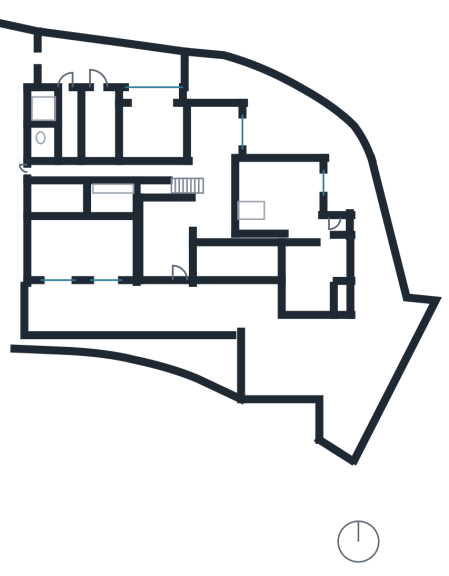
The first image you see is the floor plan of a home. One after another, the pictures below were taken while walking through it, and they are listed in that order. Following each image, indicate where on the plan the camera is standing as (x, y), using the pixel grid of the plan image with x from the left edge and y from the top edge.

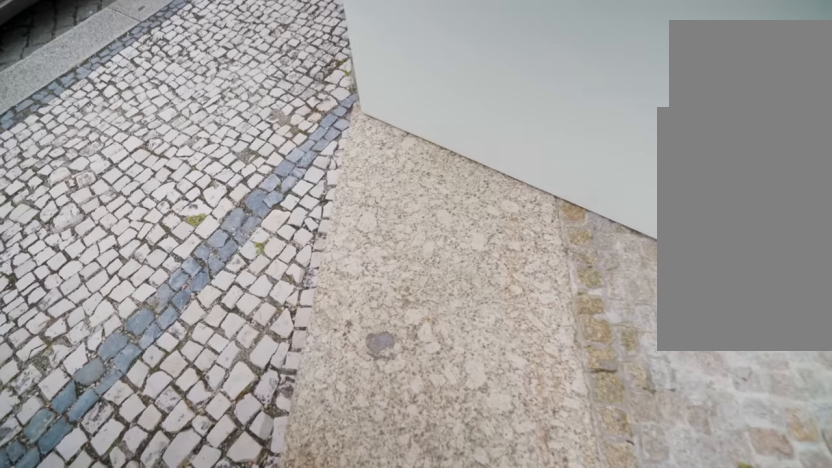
(262, 385)
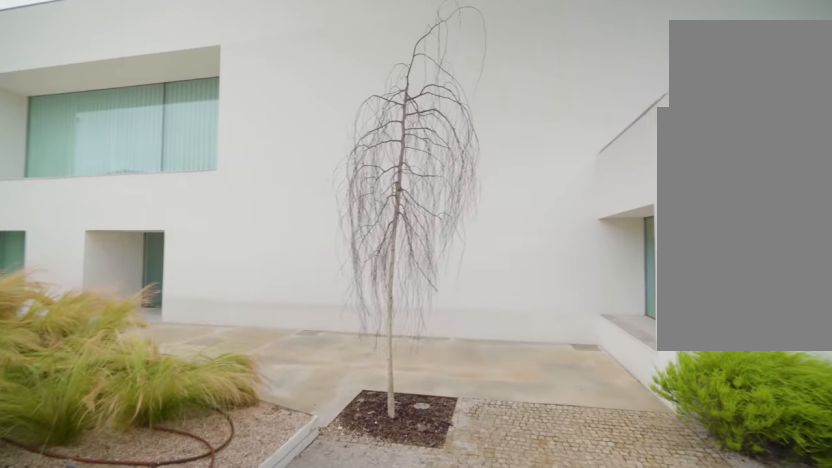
(254, 373)
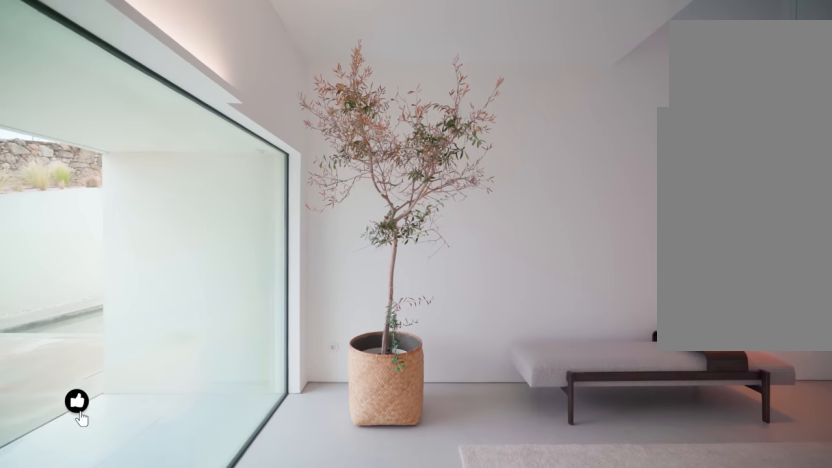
(179, 265)
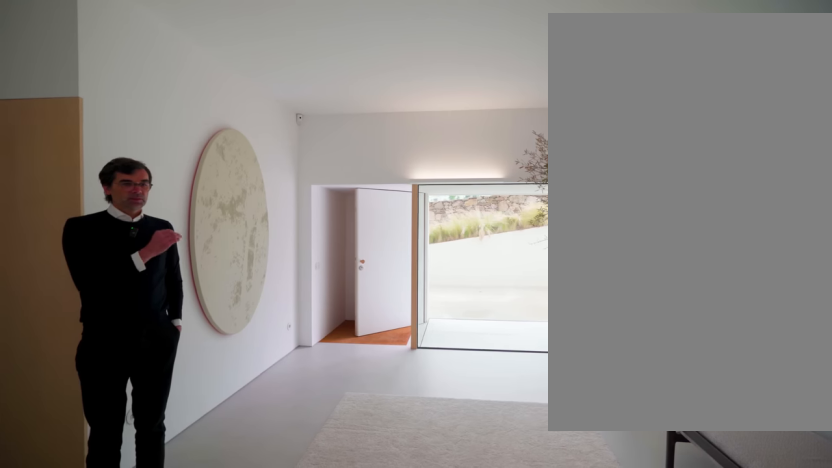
(156, 212)
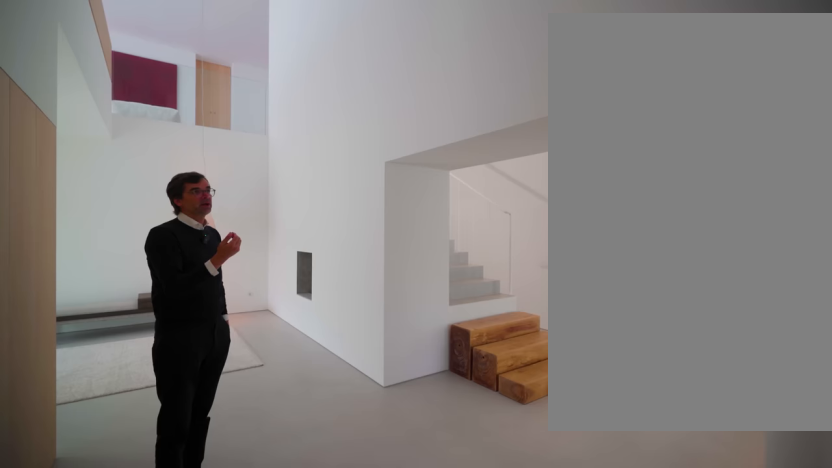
(224, 213)
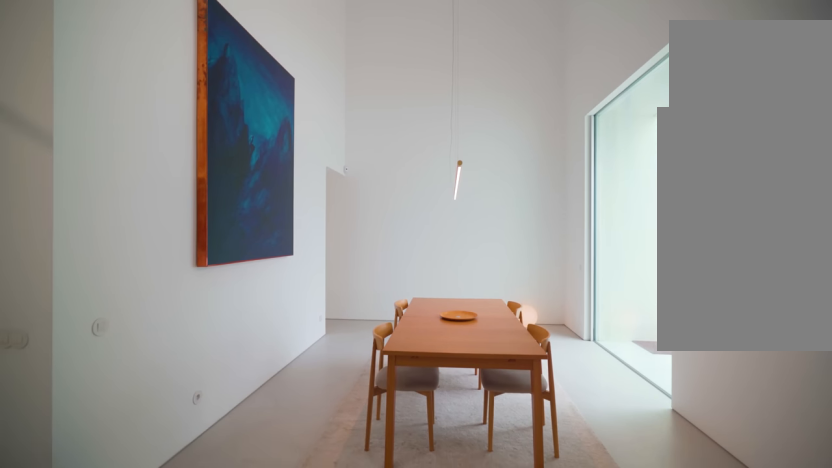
(223, 183)
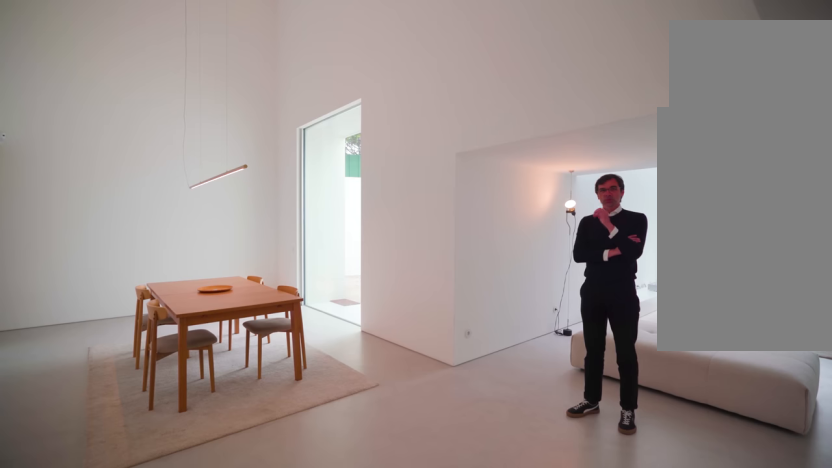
(214, 189)
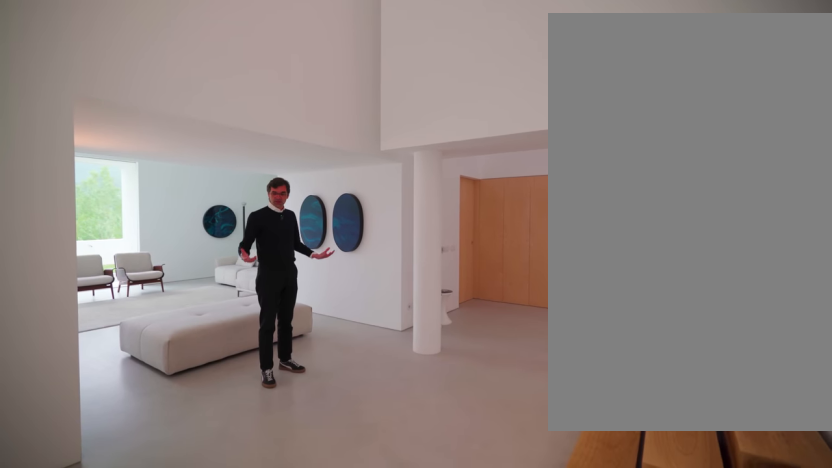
(210, 170)
